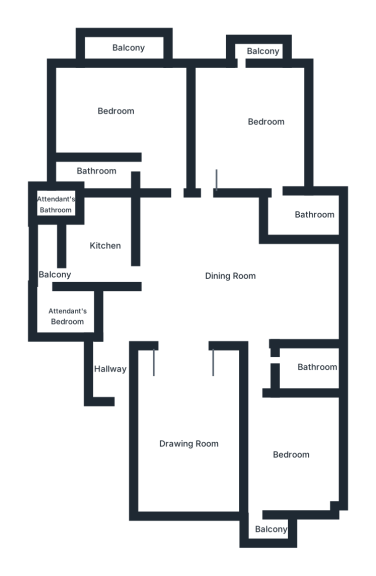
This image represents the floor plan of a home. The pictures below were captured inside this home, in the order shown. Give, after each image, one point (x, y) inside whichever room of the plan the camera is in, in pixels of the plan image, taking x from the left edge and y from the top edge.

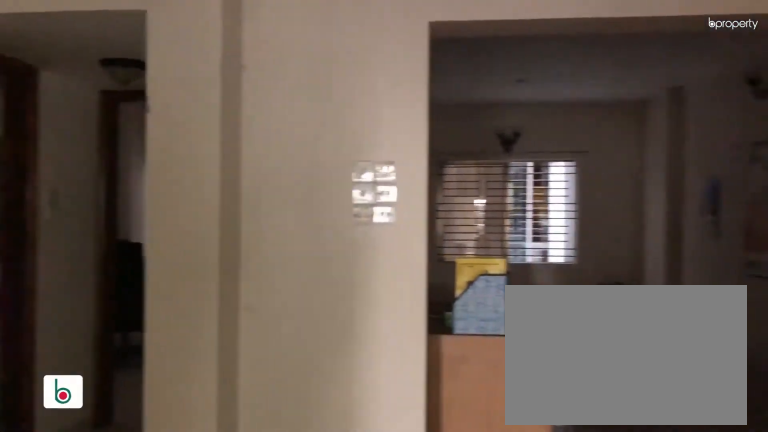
(222, 305)
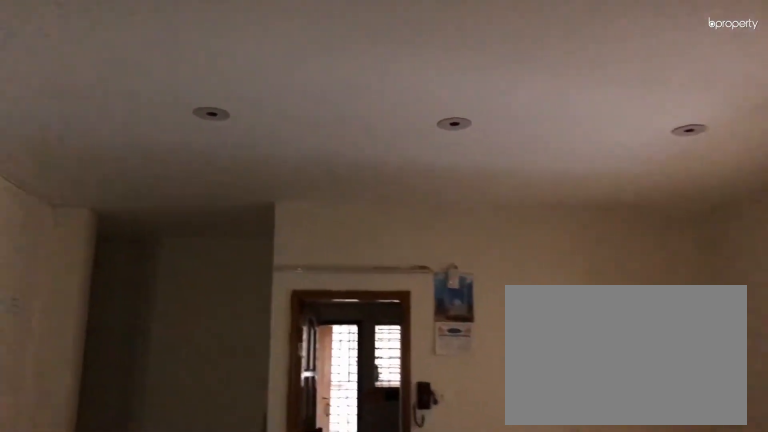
(206, 314)
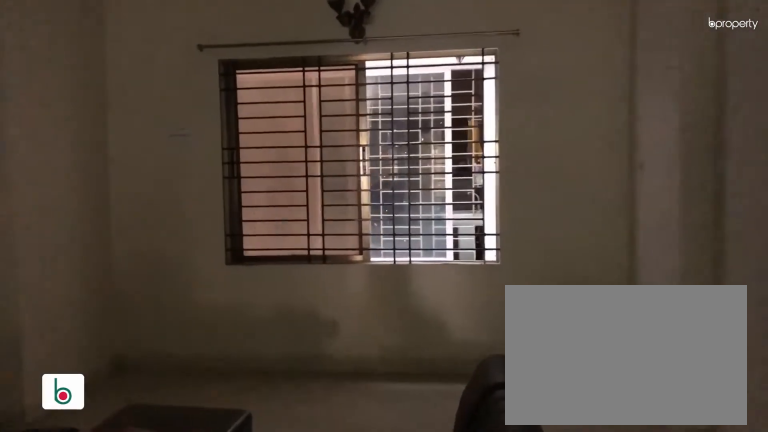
(190, 438)
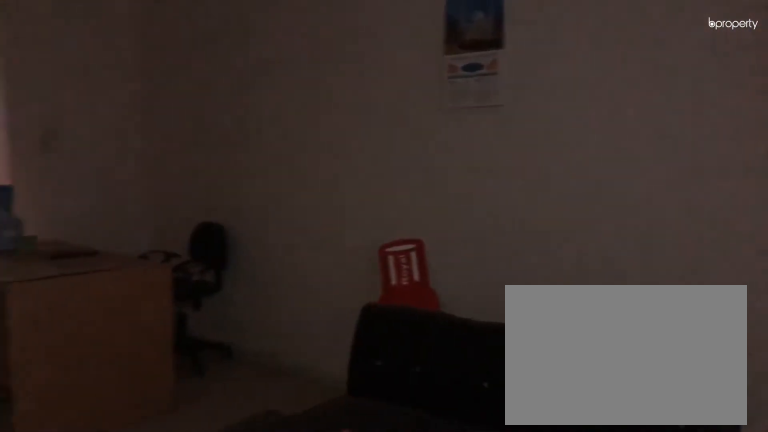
(190, 438)
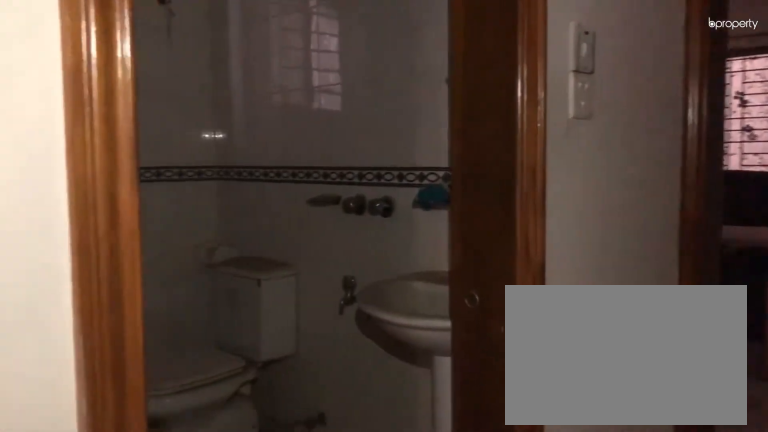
(264, 356)
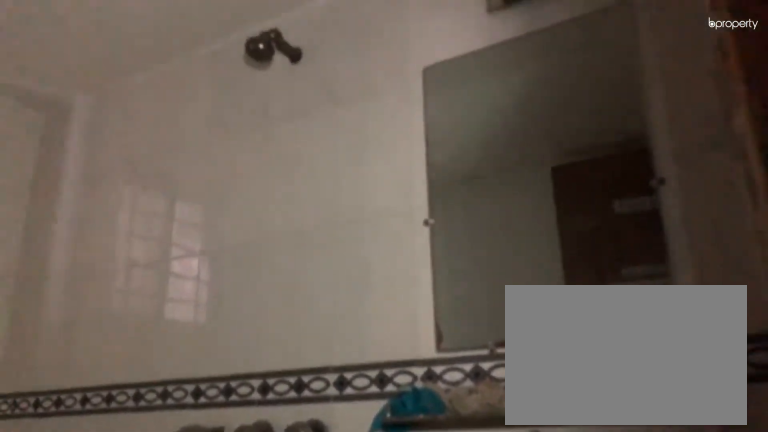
(302, 364)
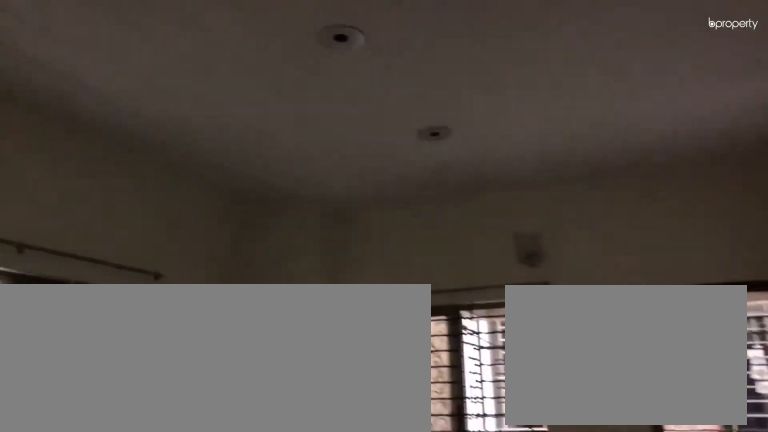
(280, 449)
